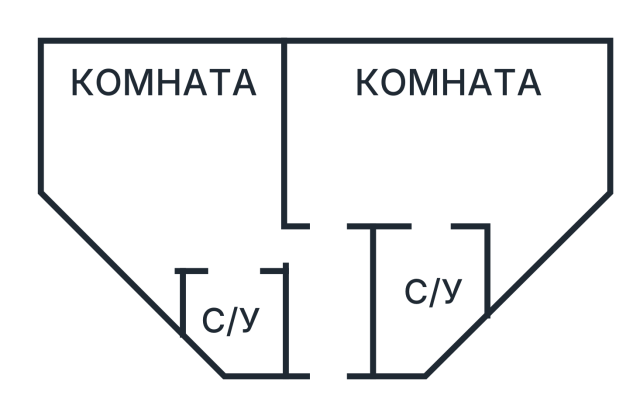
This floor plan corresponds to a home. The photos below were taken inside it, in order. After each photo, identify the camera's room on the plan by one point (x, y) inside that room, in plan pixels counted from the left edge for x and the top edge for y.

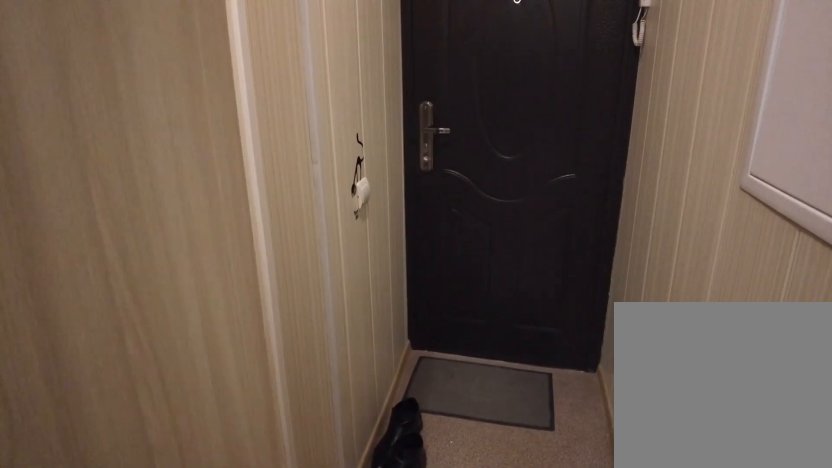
(336, 317)
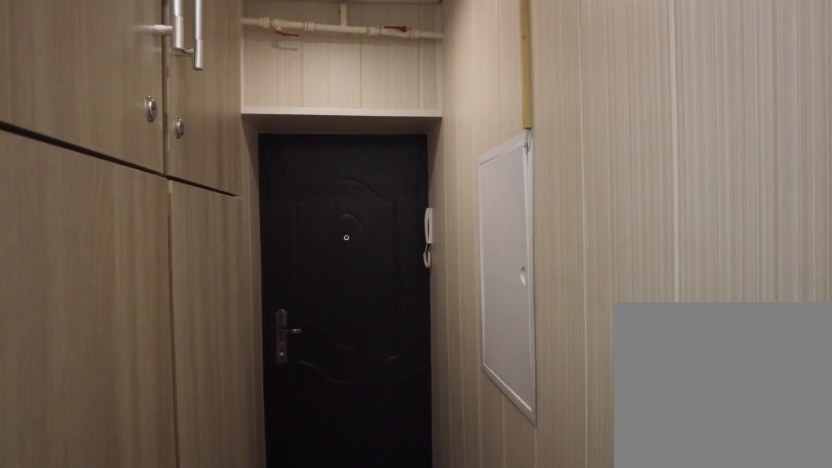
(336, 317)
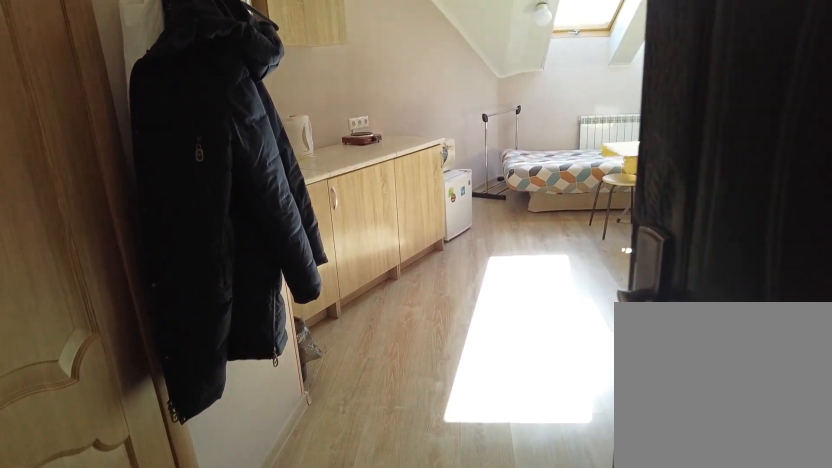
(307, 257)
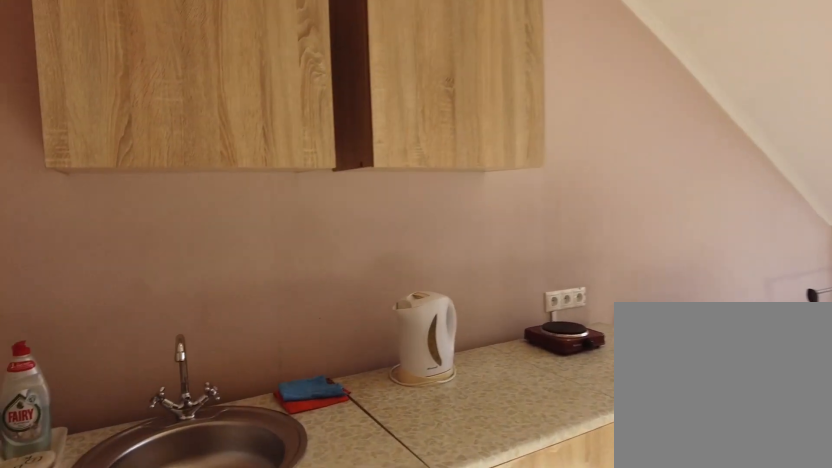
(209, 215)
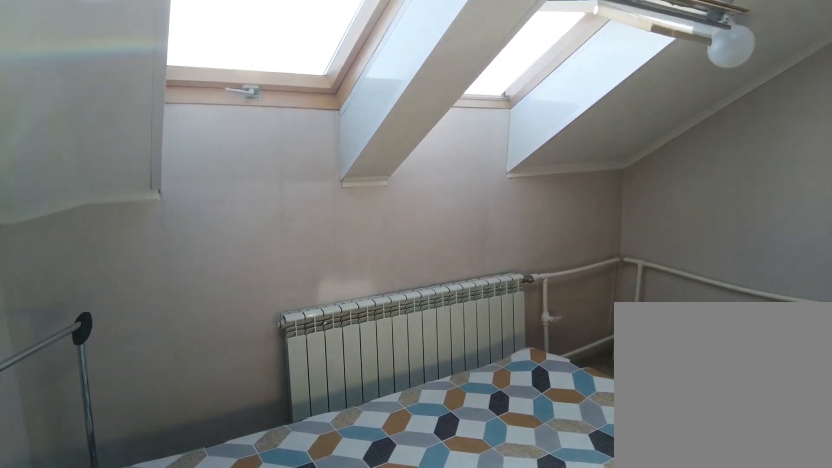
(209, 215)
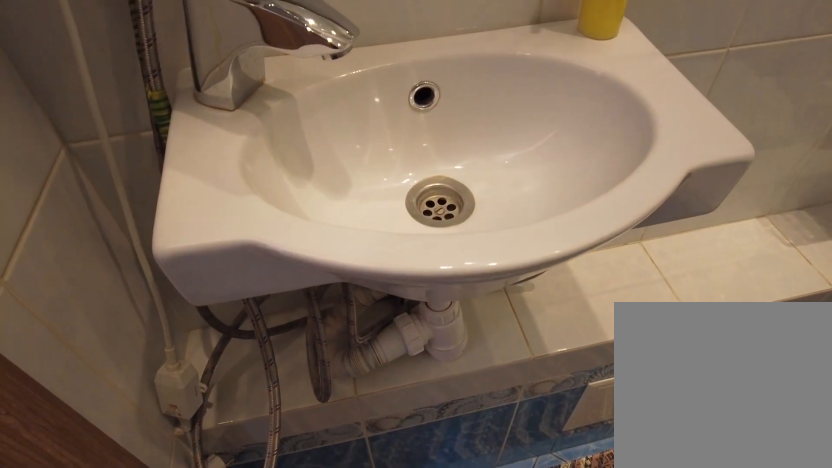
(247, 306)
